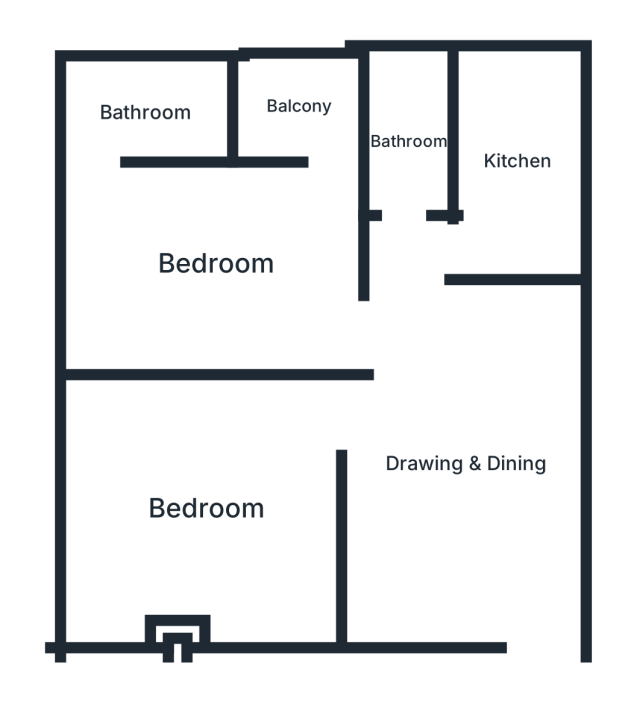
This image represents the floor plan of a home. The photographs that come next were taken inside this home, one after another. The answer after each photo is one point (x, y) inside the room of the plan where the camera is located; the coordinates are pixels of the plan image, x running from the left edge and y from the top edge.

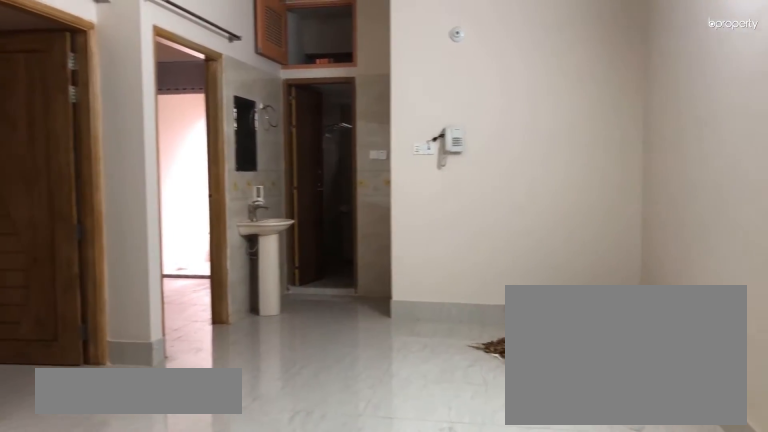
(465, 466)
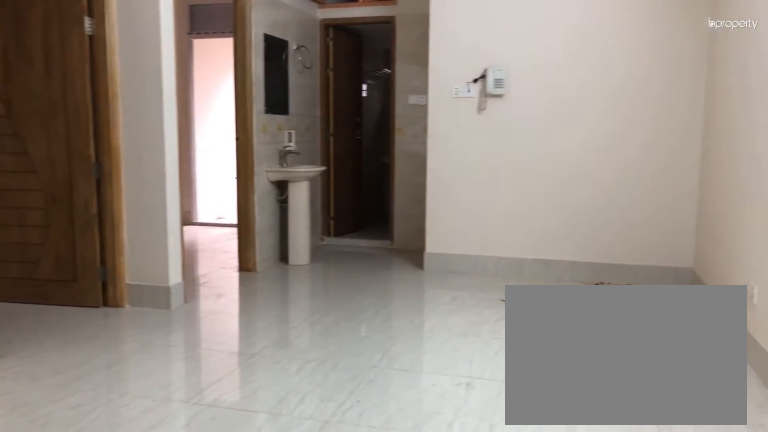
(465, 466)
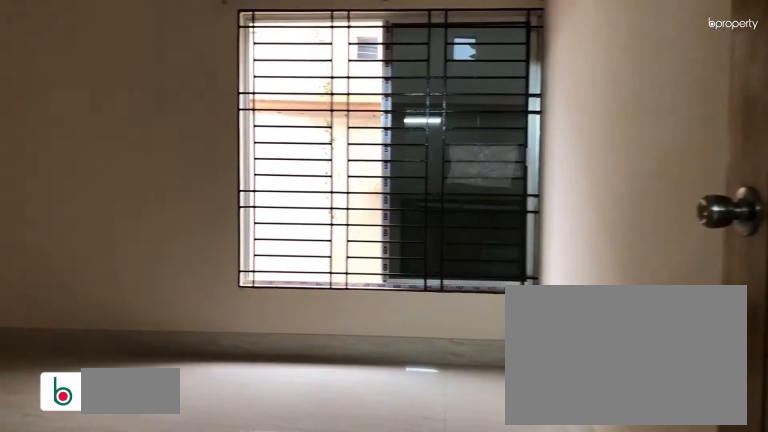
(204, 507)
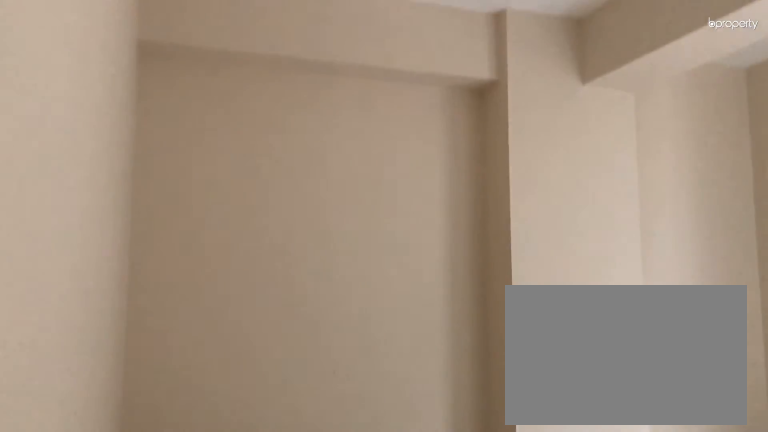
(204, 507)
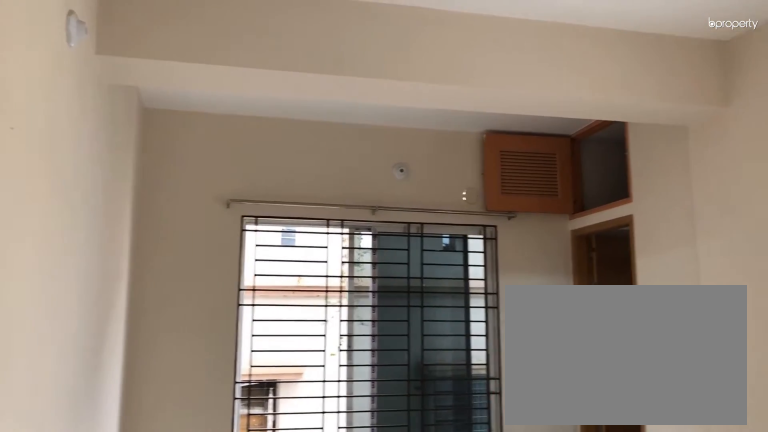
(218, 259)
